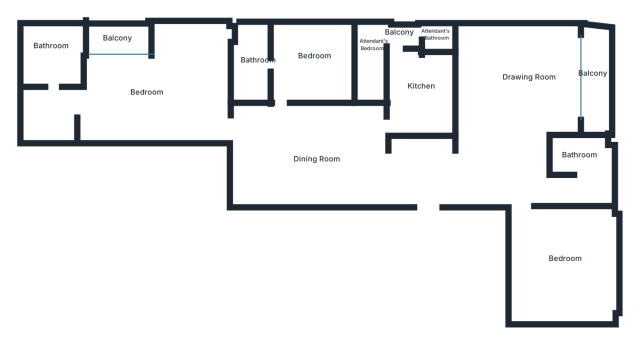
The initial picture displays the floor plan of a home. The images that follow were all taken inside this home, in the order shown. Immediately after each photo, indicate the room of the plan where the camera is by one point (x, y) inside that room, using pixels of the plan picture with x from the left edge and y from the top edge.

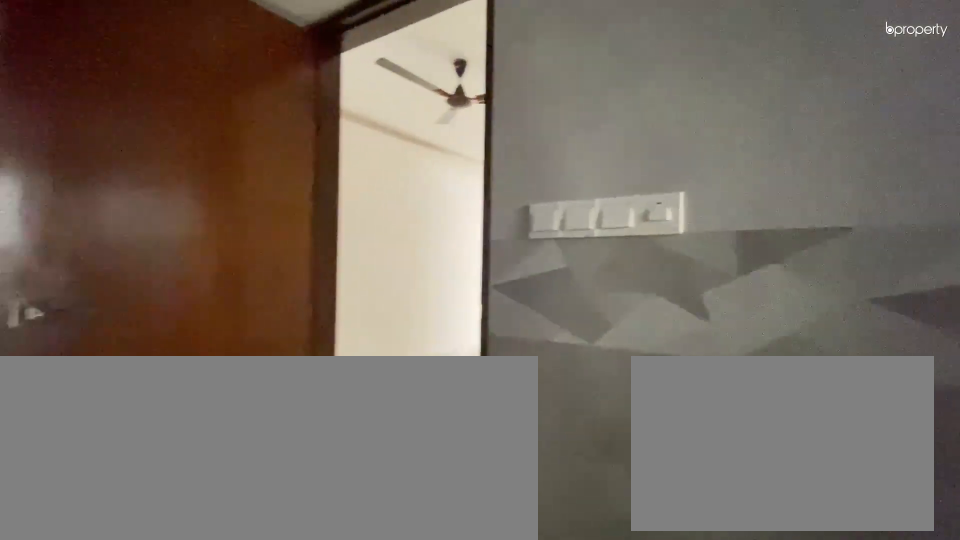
(422, 93)
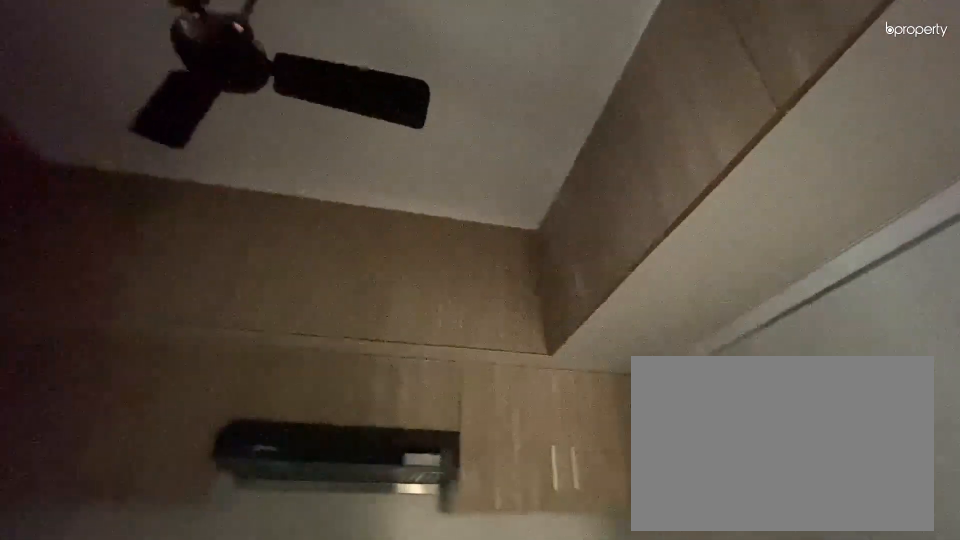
(422, 93)
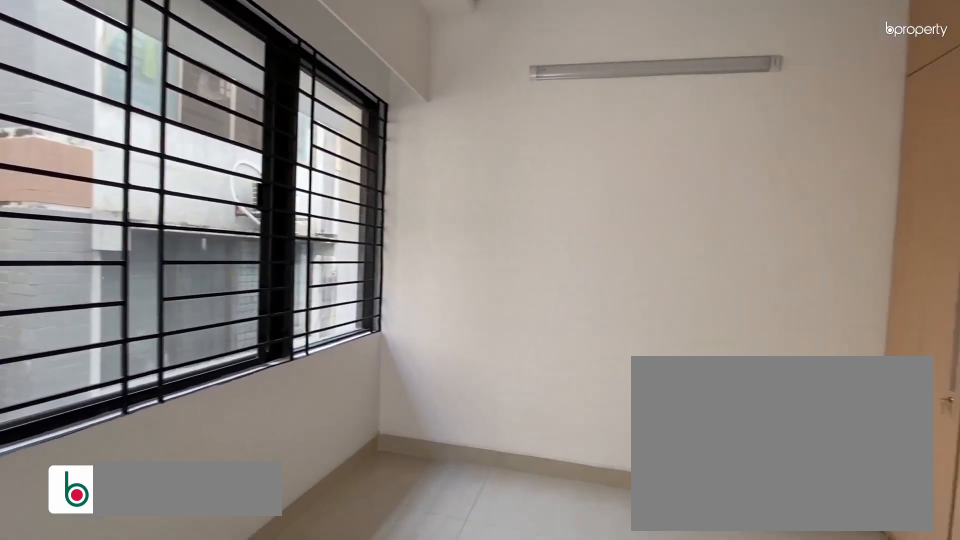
(307, 59)
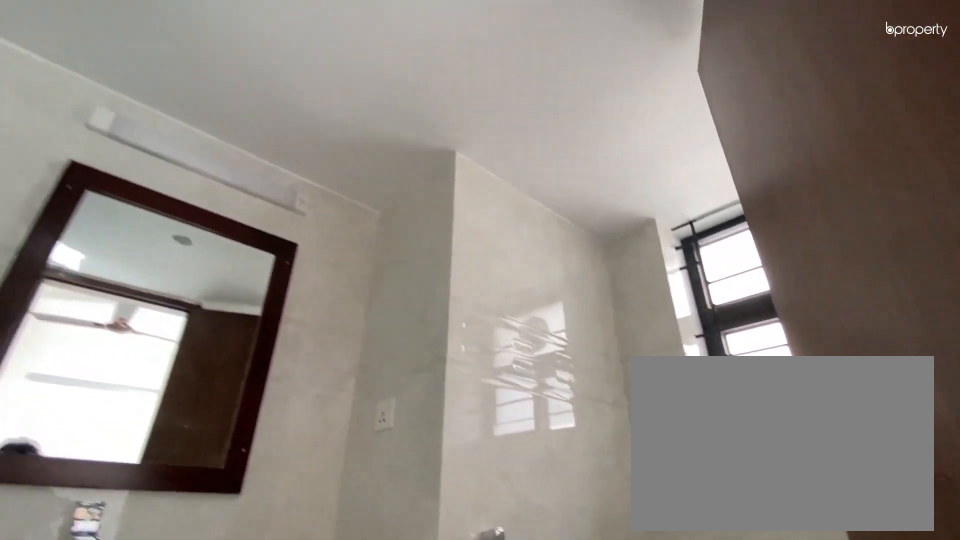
(254, 60)
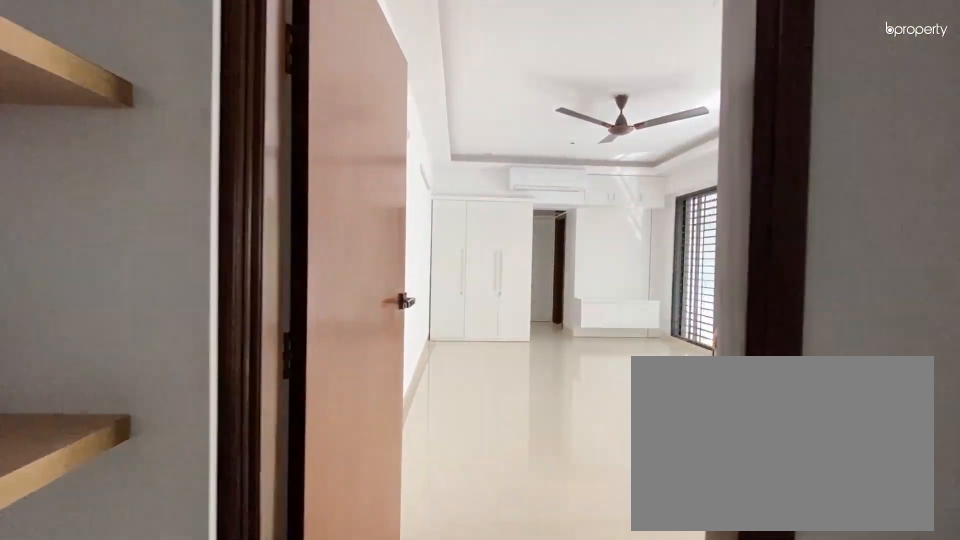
(216, 120)
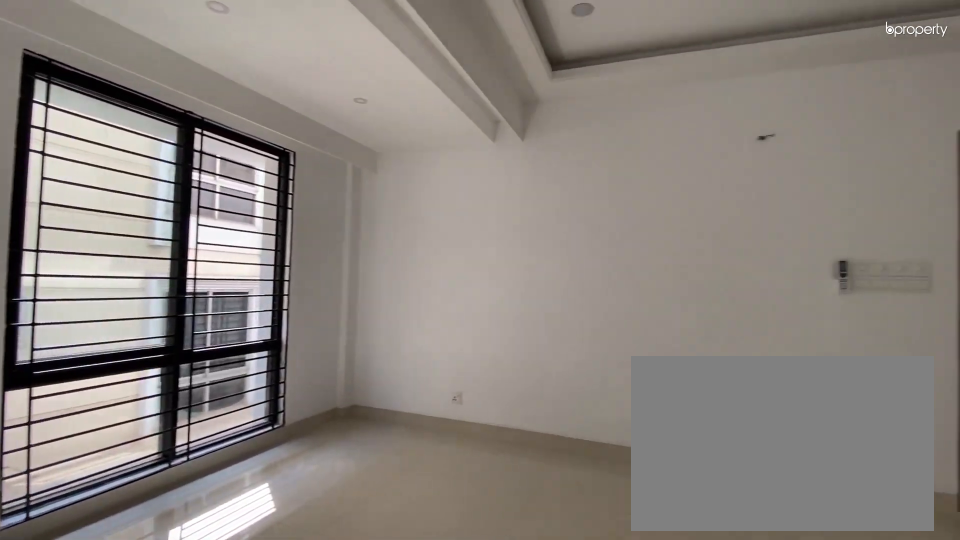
(161, 89)
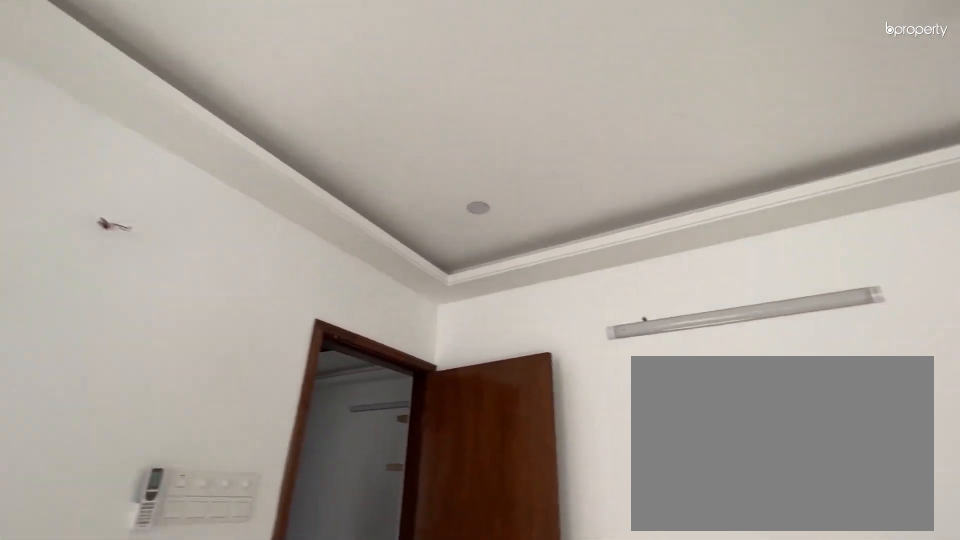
(161, 89)
